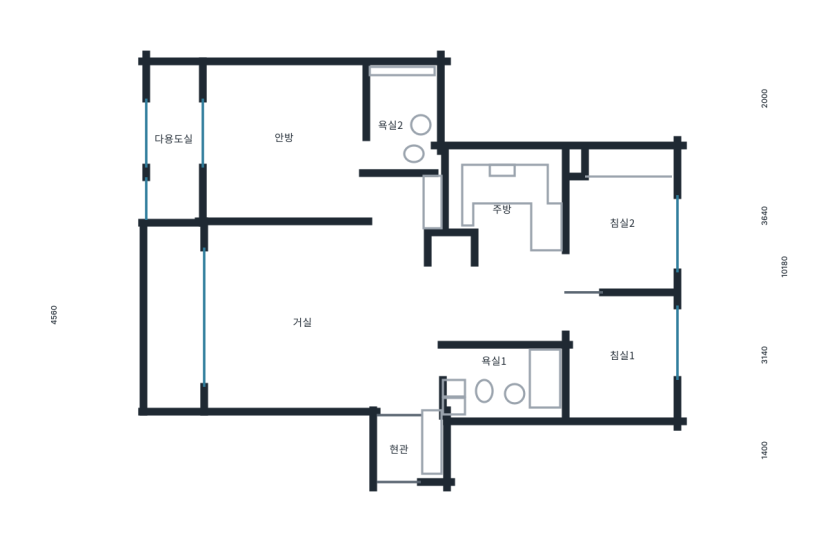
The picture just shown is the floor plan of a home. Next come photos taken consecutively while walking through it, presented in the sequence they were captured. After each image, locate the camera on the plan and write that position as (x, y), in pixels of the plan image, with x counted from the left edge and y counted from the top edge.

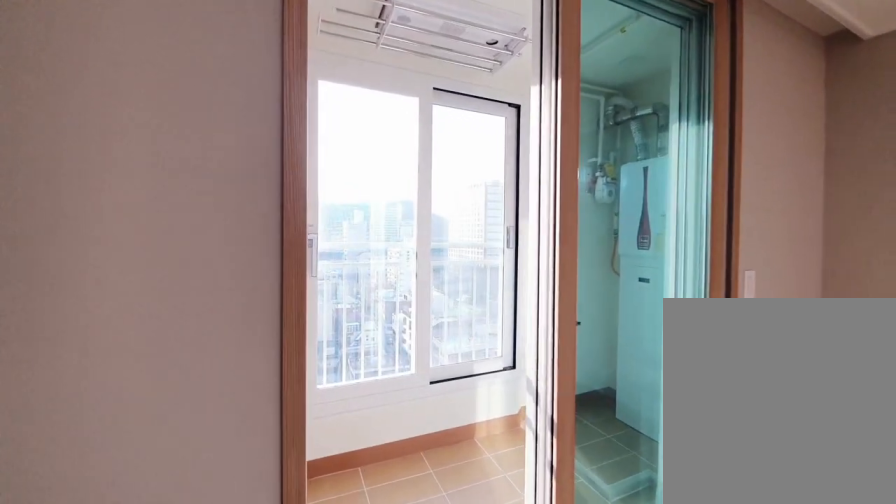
(196, 162)
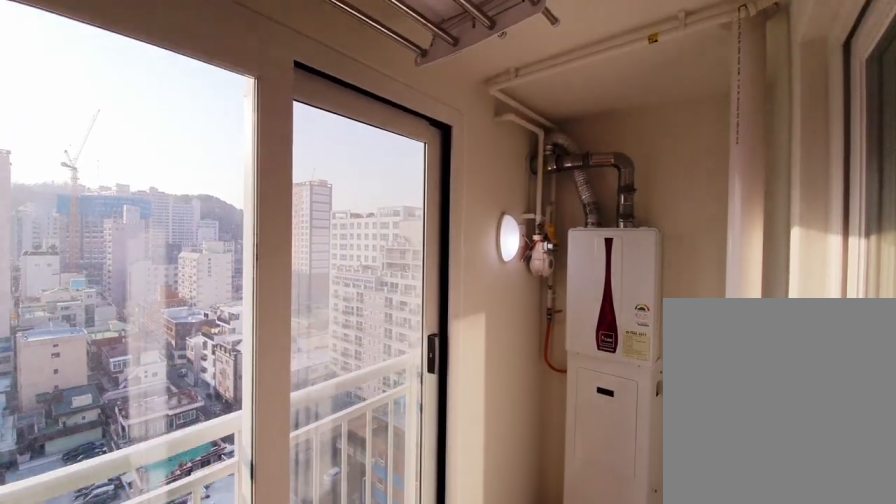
(196, 160)
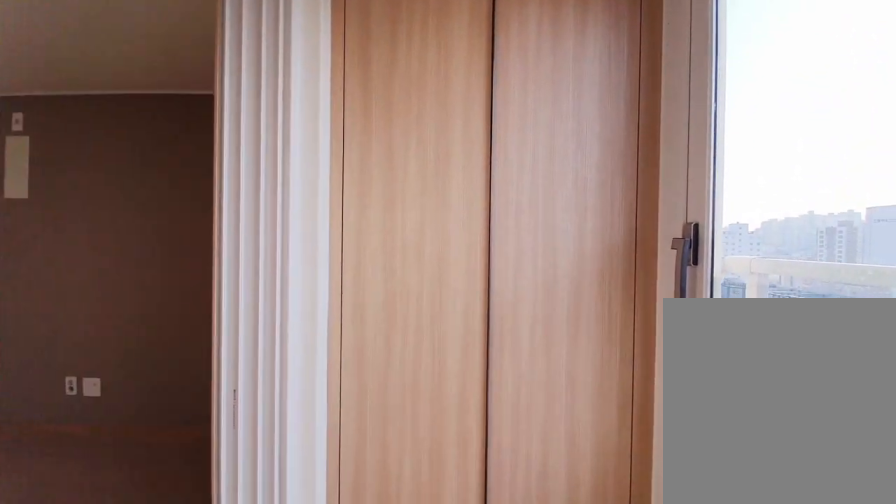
(196, 161)
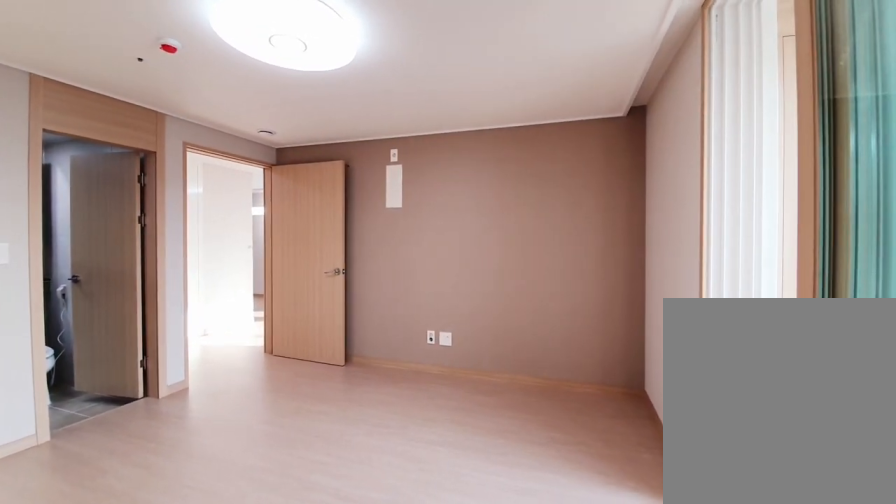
(271, 175)
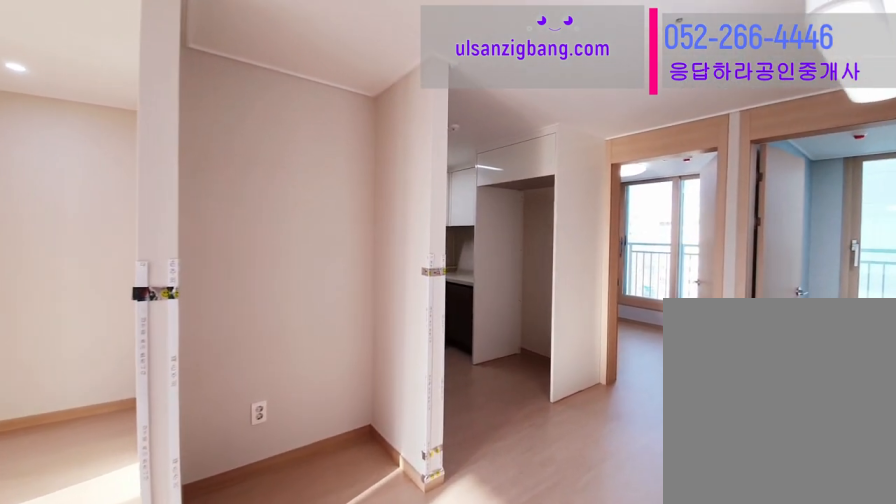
(406, 283)
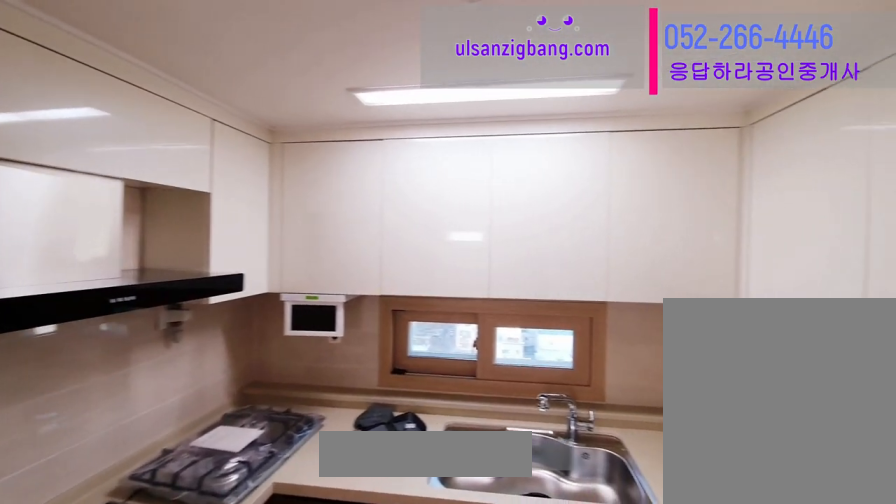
(508, 218)
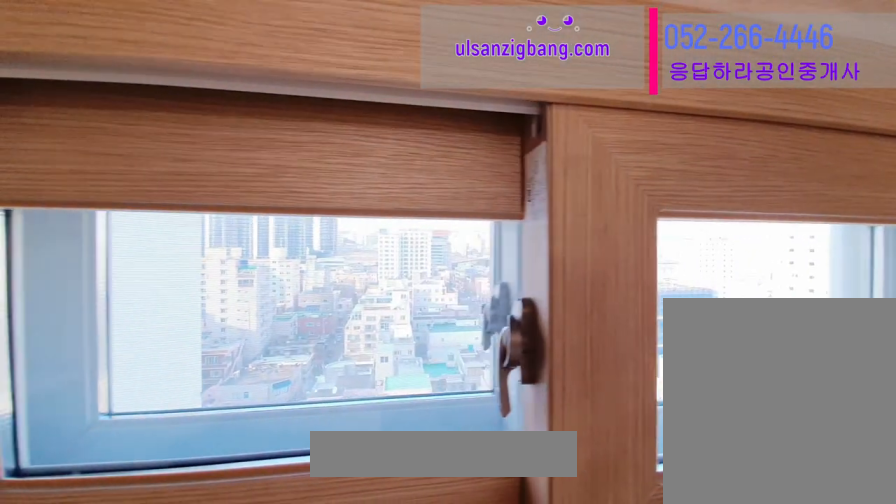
(507, 219)
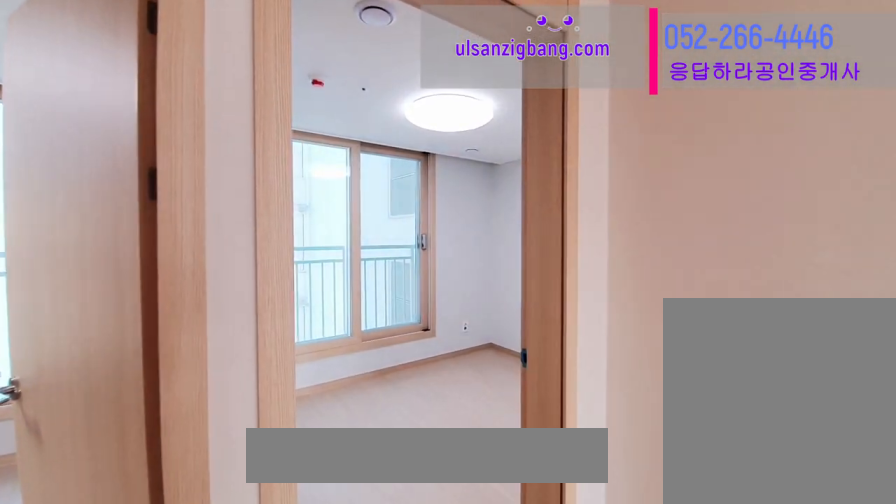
(509, 219)
